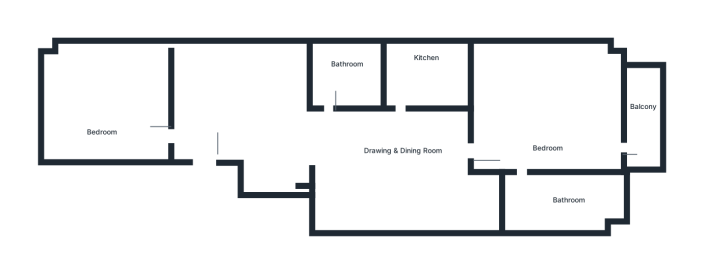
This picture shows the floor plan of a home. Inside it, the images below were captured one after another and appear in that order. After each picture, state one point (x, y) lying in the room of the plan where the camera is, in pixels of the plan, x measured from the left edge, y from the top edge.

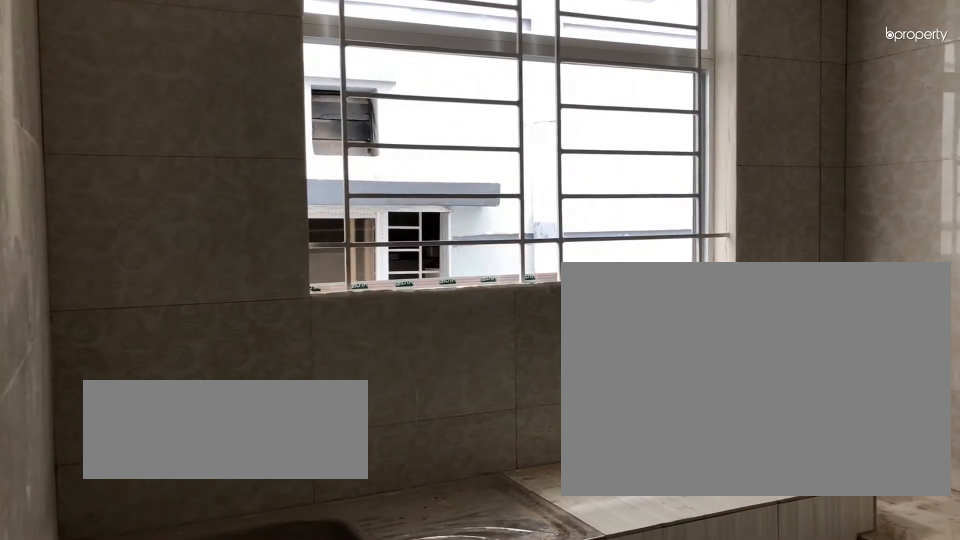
(420, 74)
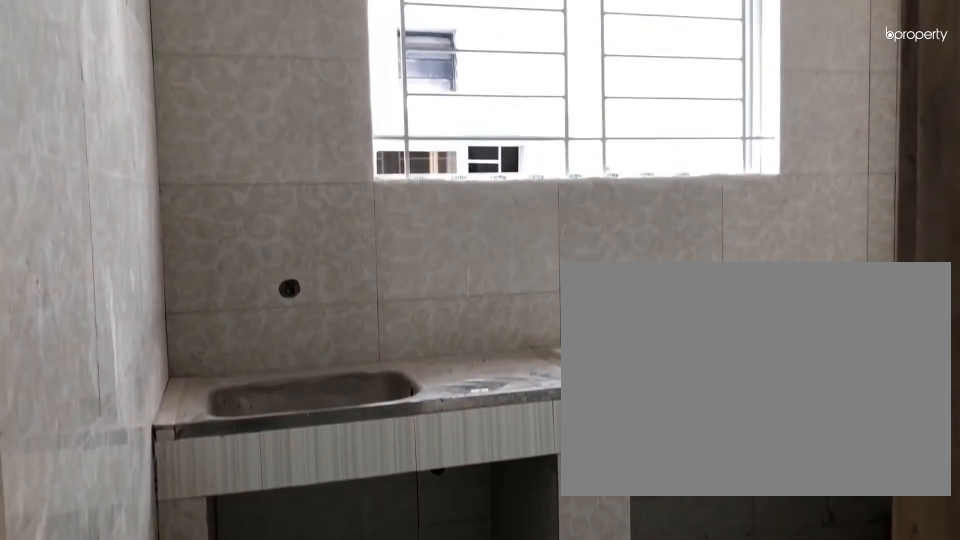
(420, 74)
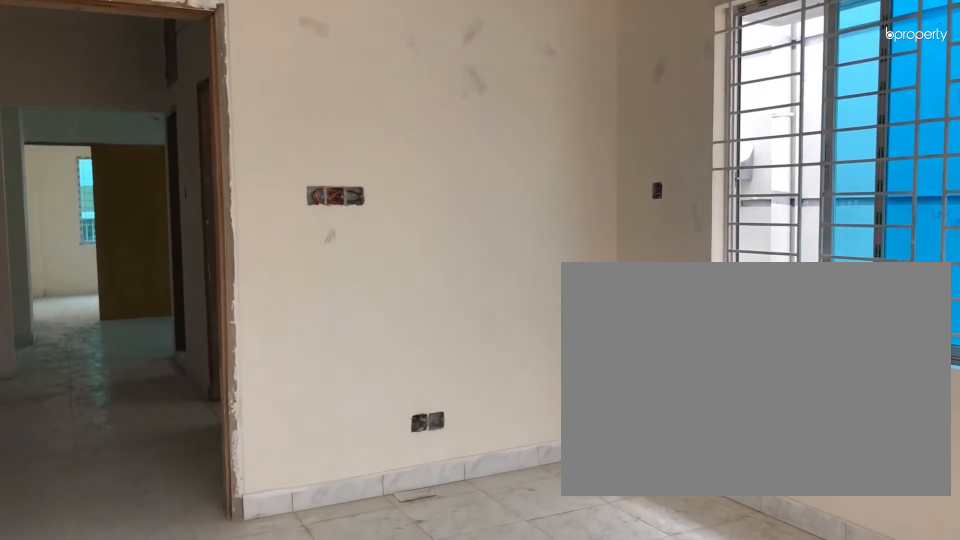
(553, 125)
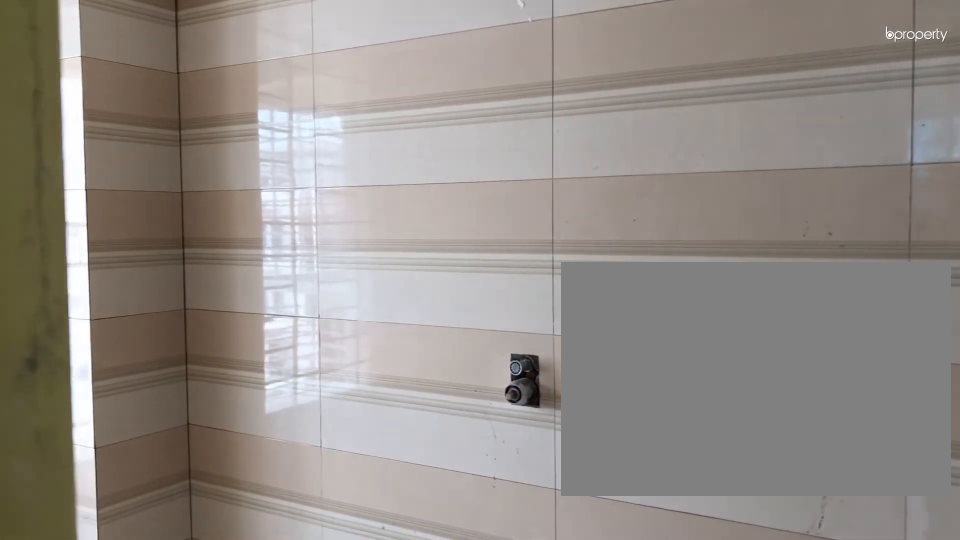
(567, 202)
